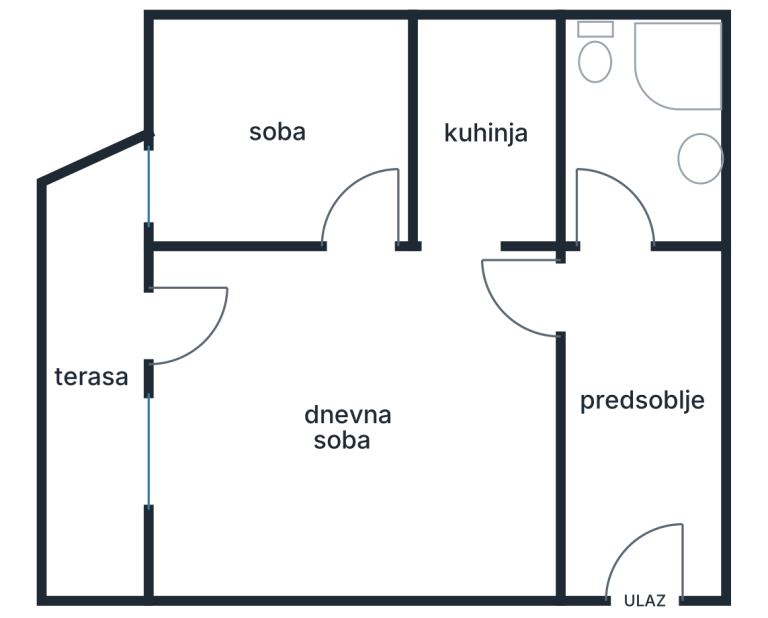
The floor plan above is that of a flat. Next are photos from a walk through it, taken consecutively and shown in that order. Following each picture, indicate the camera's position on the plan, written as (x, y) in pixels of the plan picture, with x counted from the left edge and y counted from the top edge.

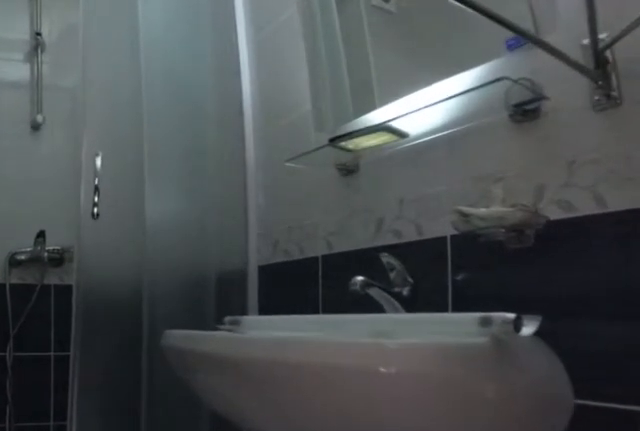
(631, 219)
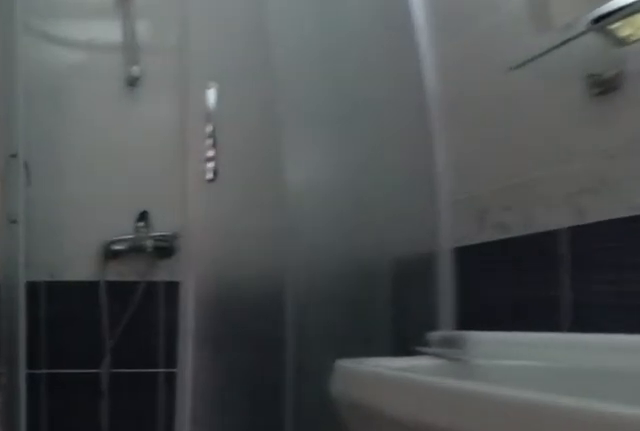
(630, 188)
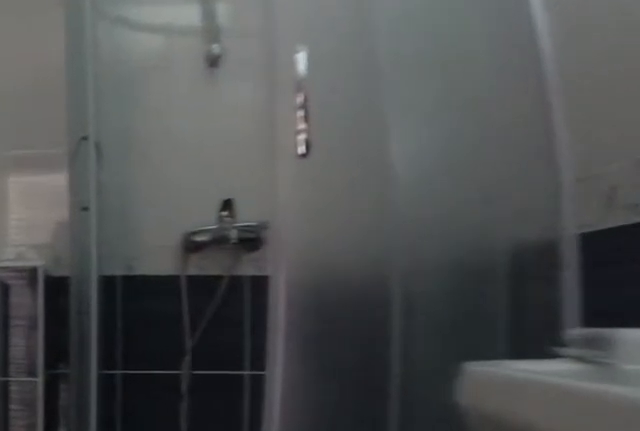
(630, 180)
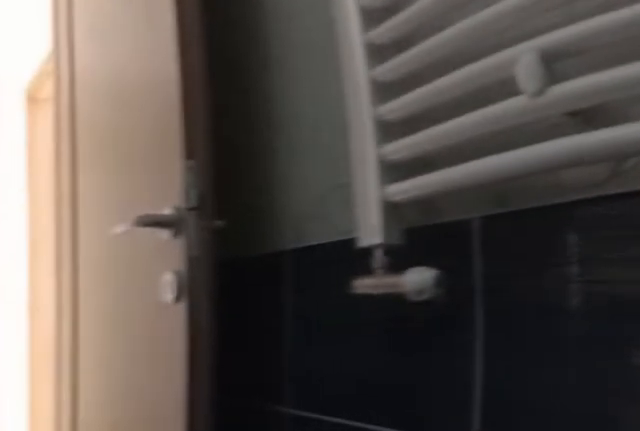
(647, 97)
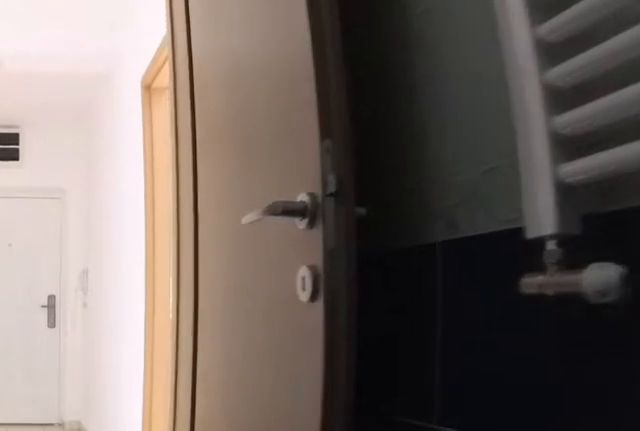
(633, 108)
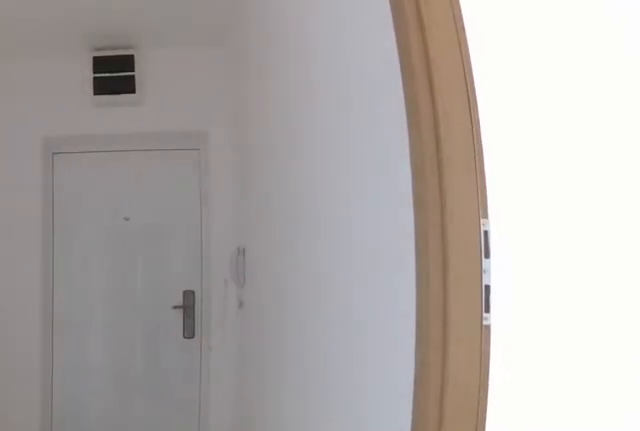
(633, 233)
